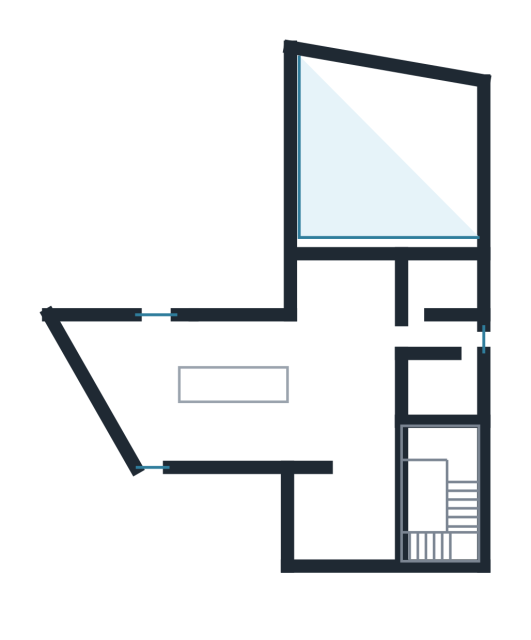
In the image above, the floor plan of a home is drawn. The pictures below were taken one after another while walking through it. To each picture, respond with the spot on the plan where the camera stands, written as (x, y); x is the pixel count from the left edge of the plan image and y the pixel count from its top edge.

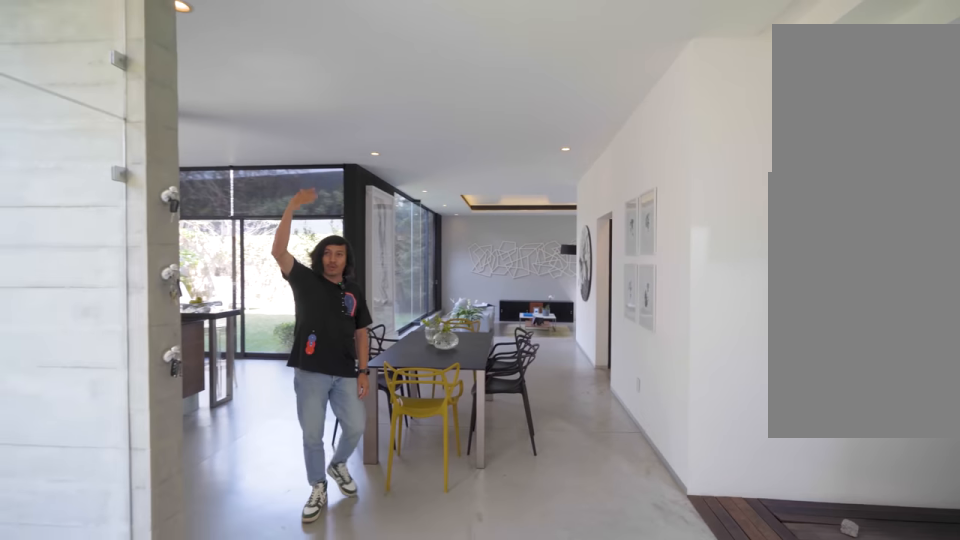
(372, 480)
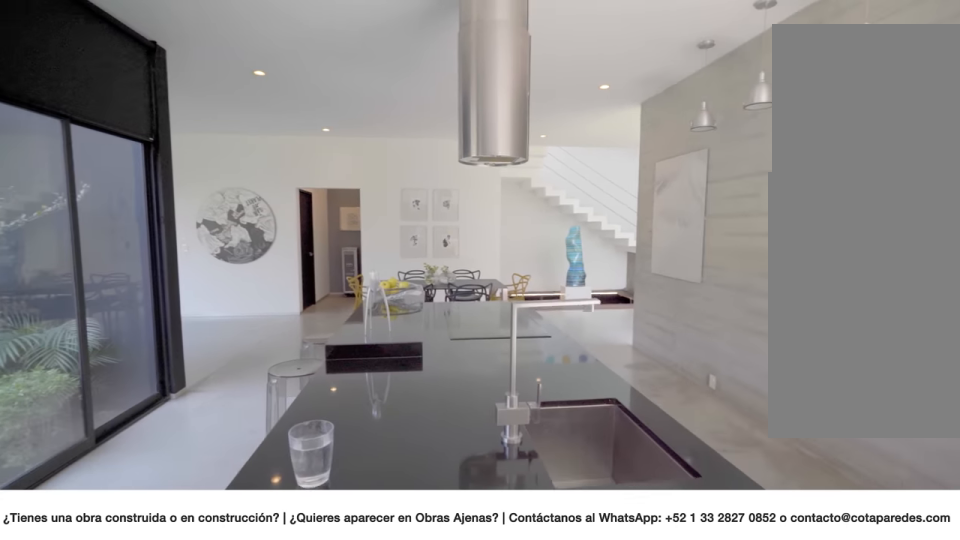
(156, 384)
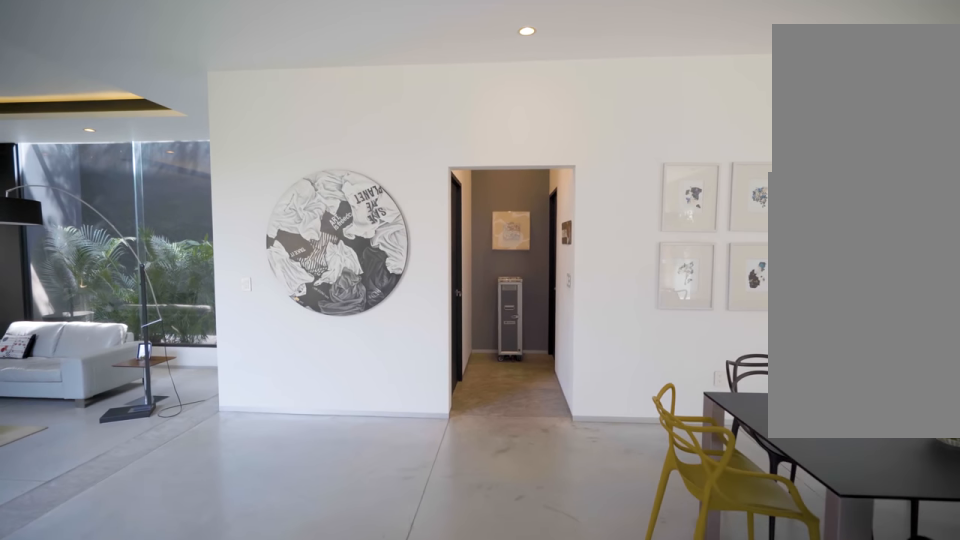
(290, 347)
